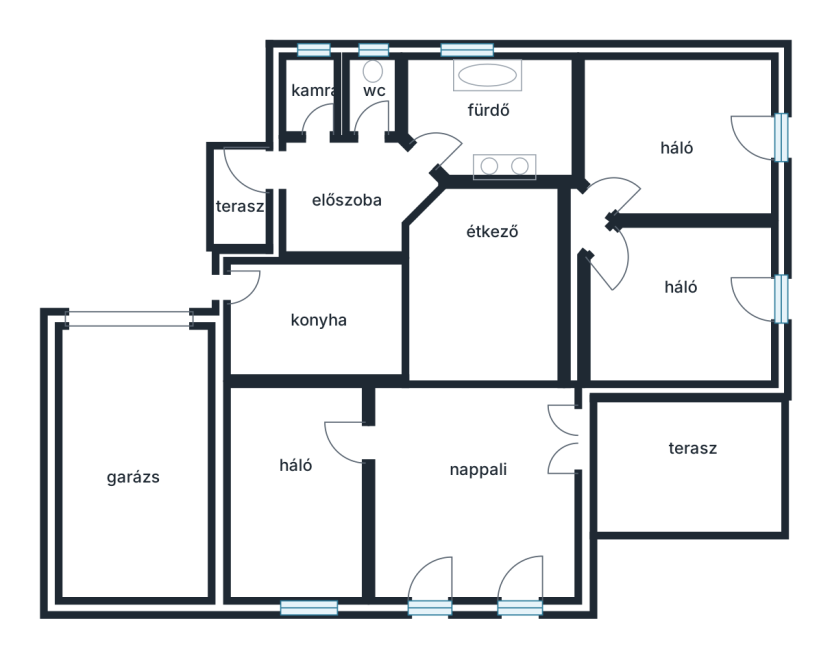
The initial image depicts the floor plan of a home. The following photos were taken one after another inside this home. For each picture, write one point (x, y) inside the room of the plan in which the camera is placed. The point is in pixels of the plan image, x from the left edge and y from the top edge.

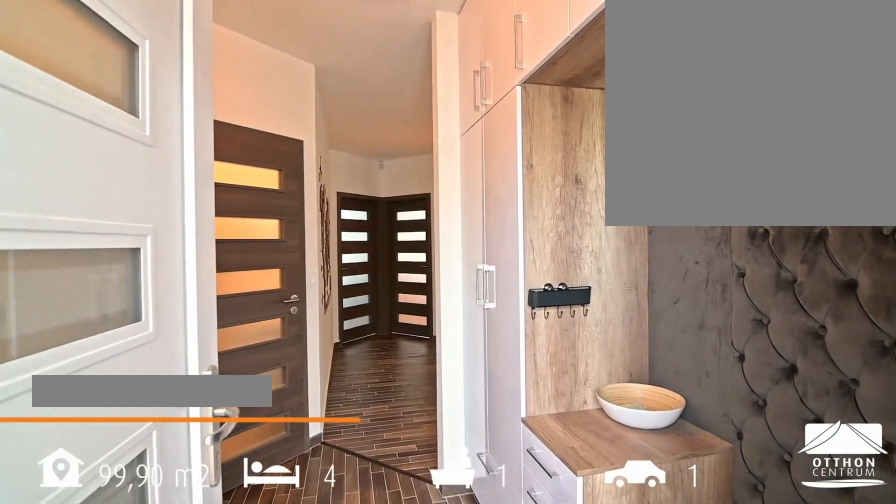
(349, 195)
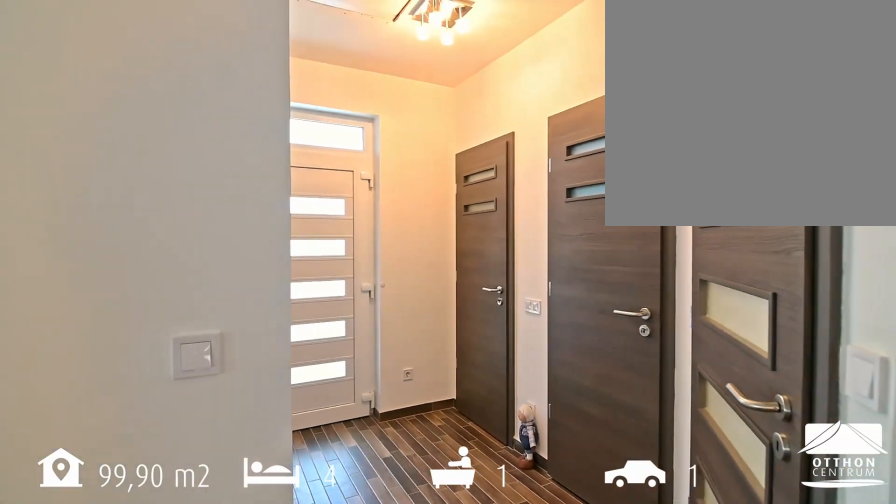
(349, 195)
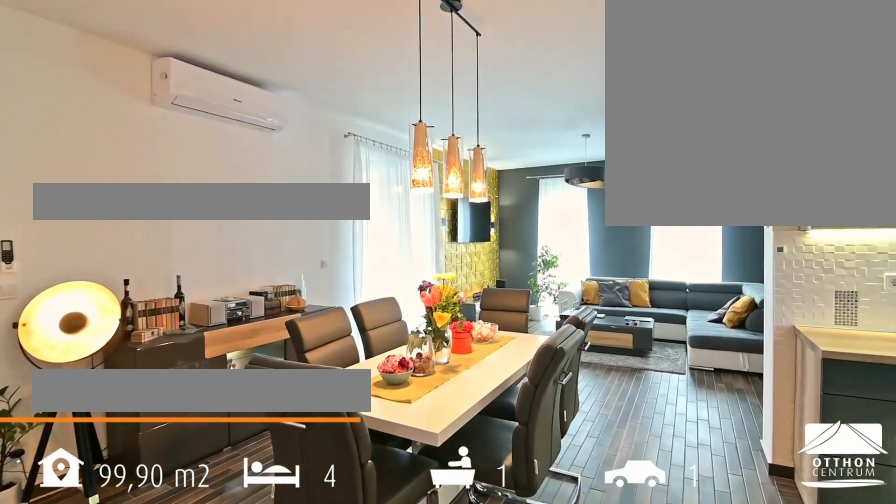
(488, 388)
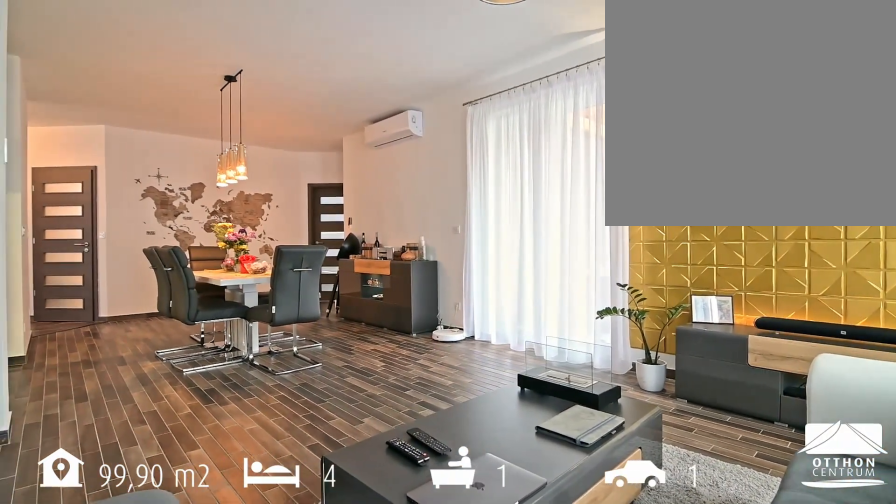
(488, 388)
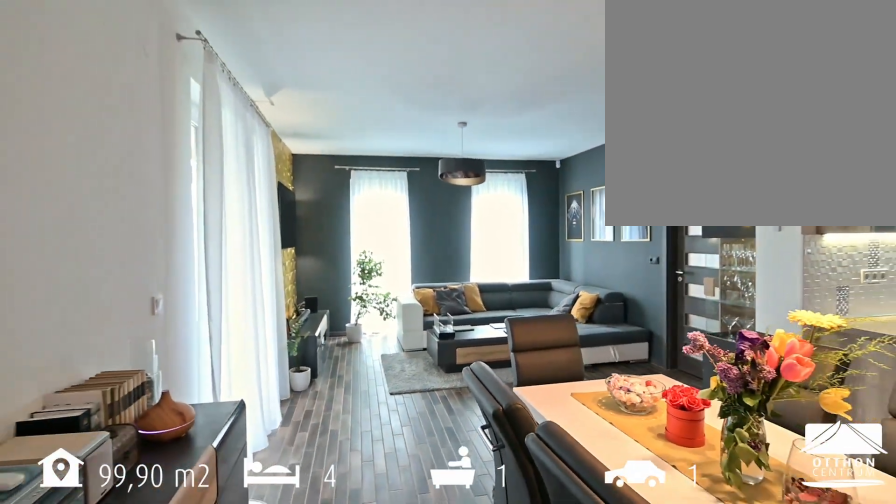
(431, 316)
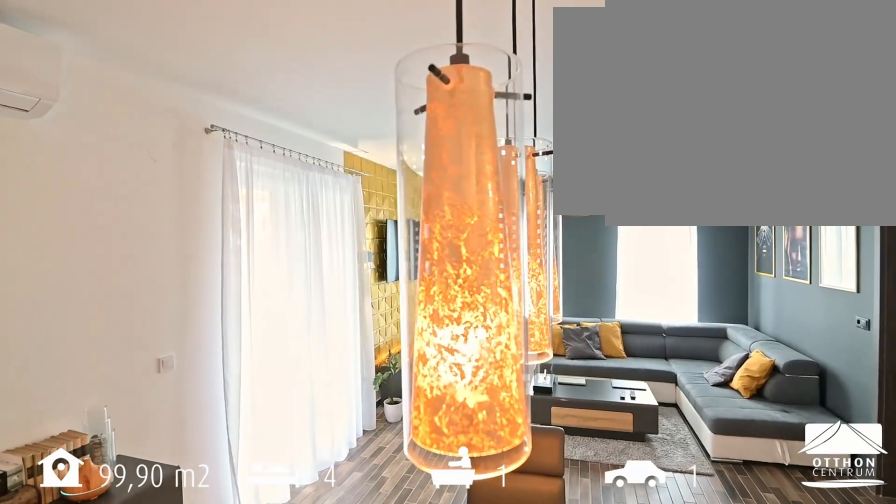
(488, 388)
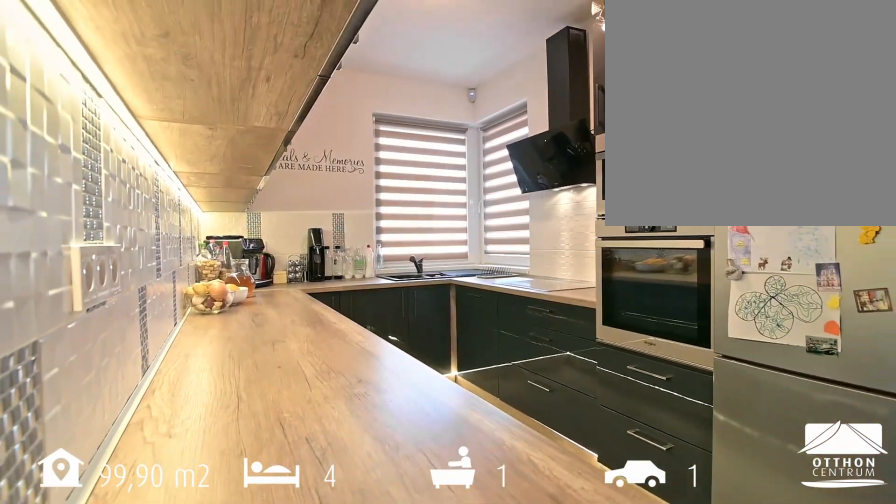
(316, 322)
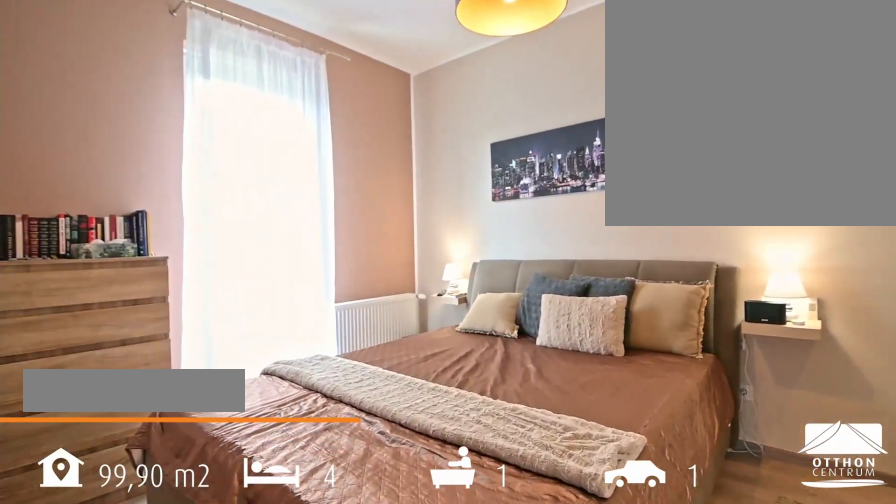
(296, 462)
